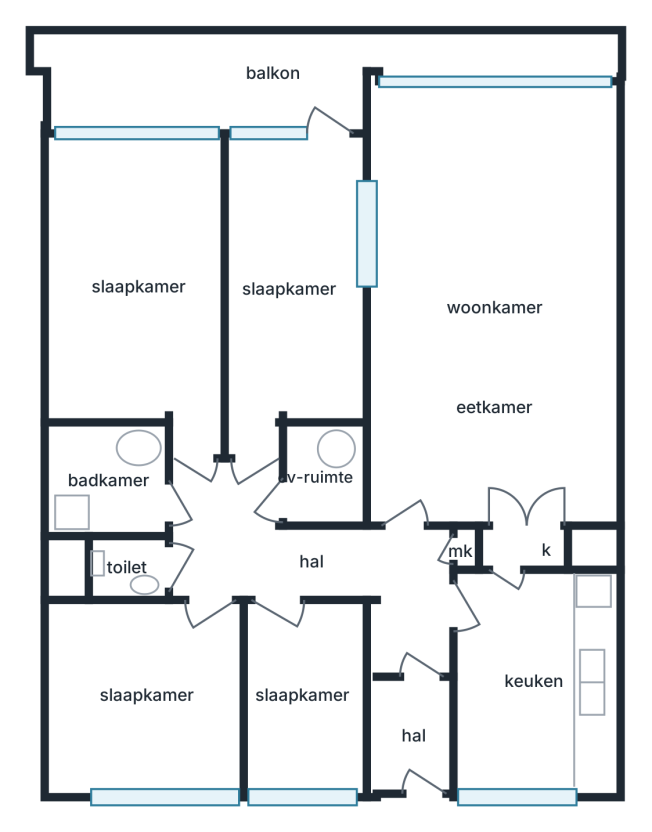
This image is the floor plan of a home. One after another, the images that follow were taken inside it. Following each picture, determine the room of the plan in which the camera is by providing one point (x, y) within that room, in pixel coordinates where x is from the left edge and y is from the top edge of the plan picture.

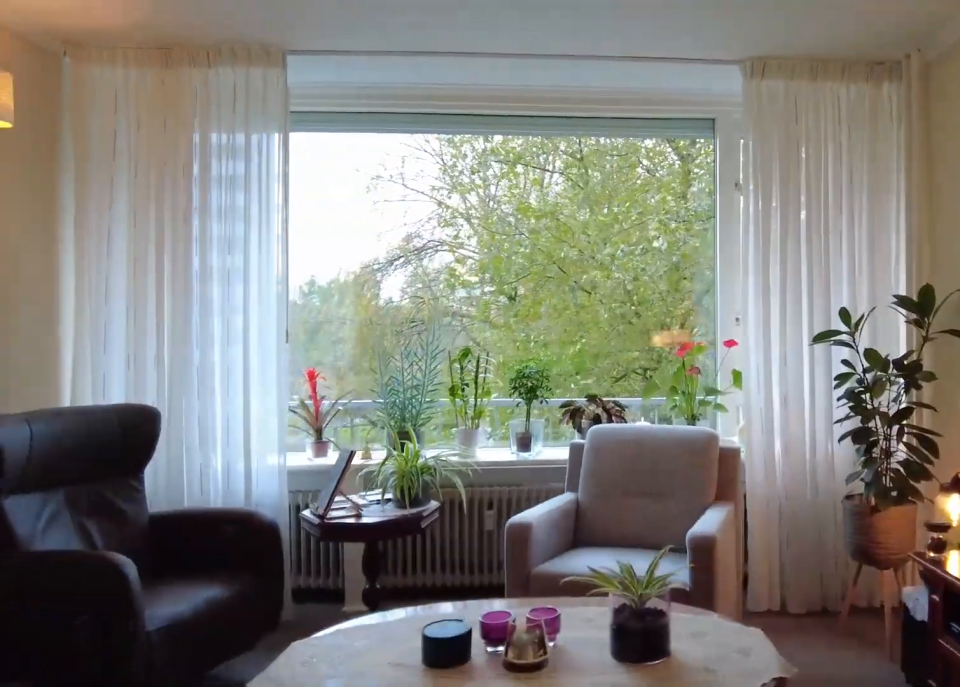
(492, 306)
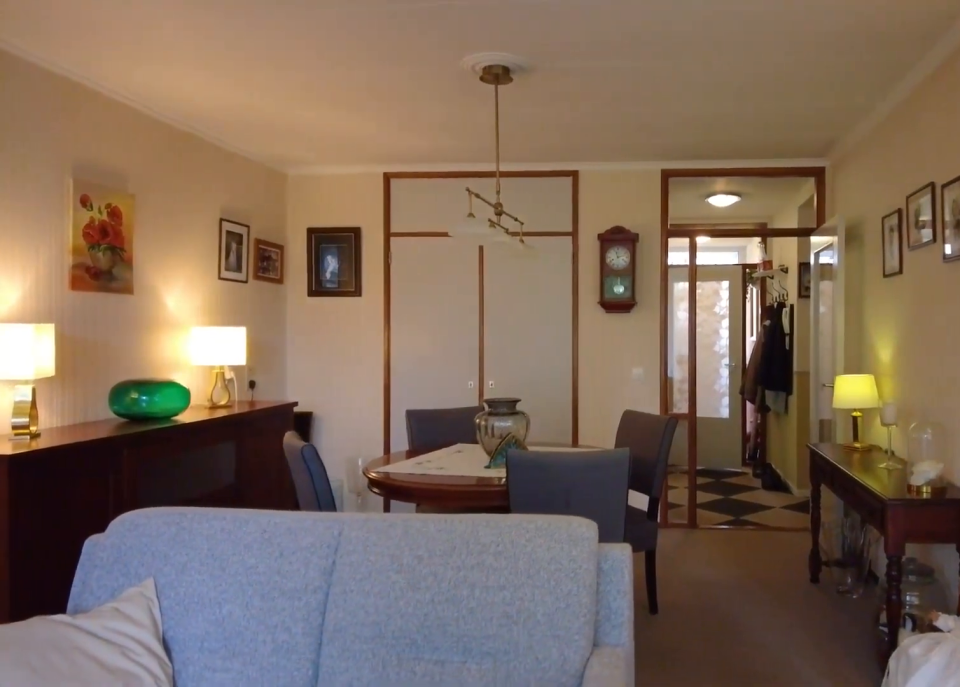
(492, 306)
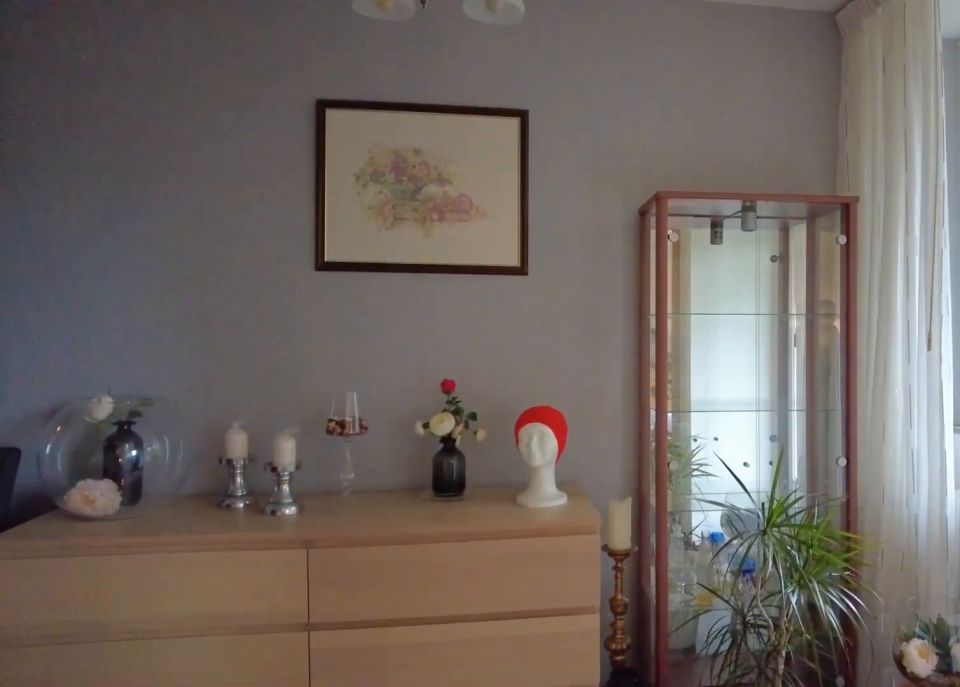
(290, 286)
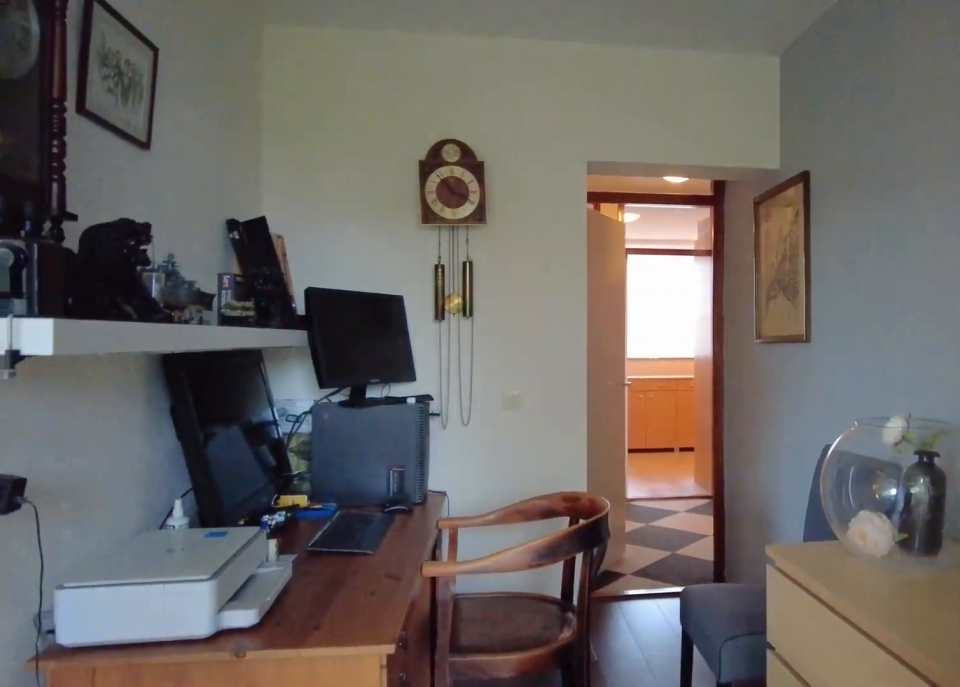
(290, 286)
